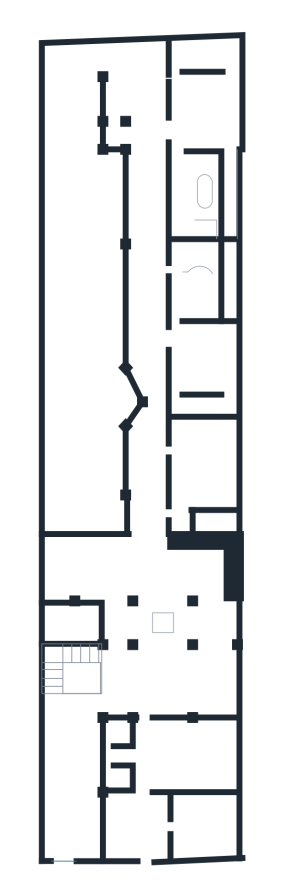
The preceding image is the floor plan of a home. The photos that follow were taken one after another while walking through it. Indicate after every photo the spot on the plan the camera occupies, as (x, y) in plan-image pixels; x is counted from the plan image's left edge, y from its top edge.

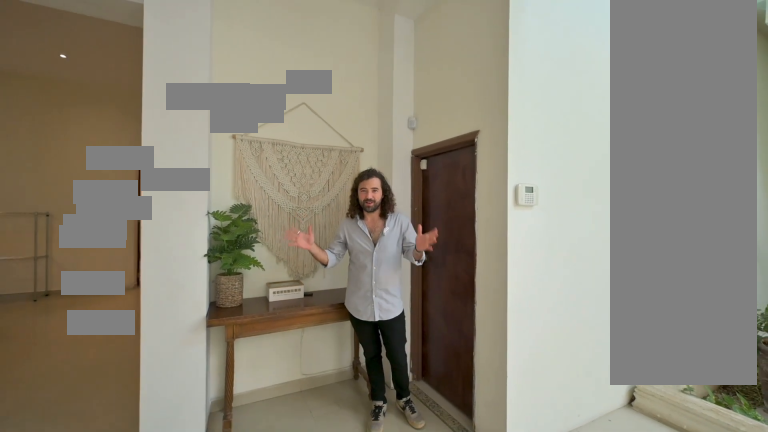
(119, 704)
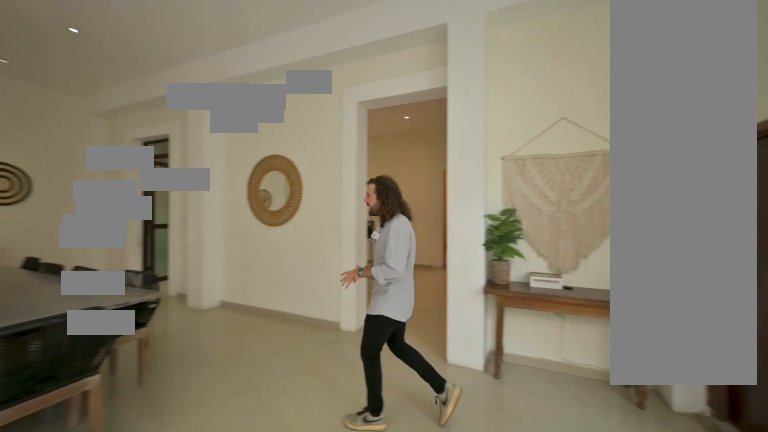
(137, 704)
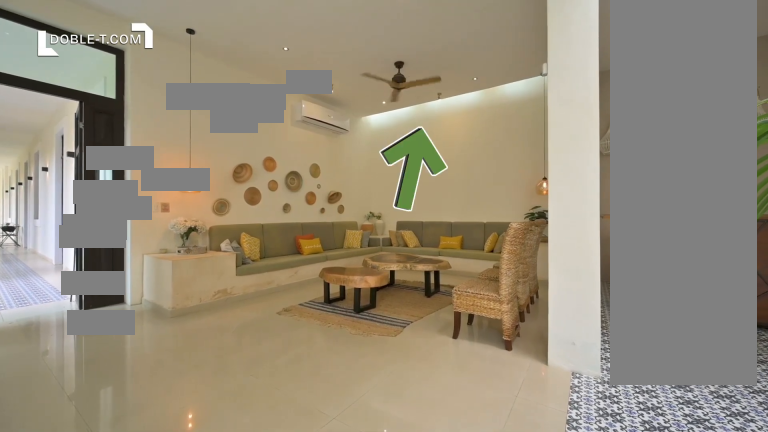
(204, 558)
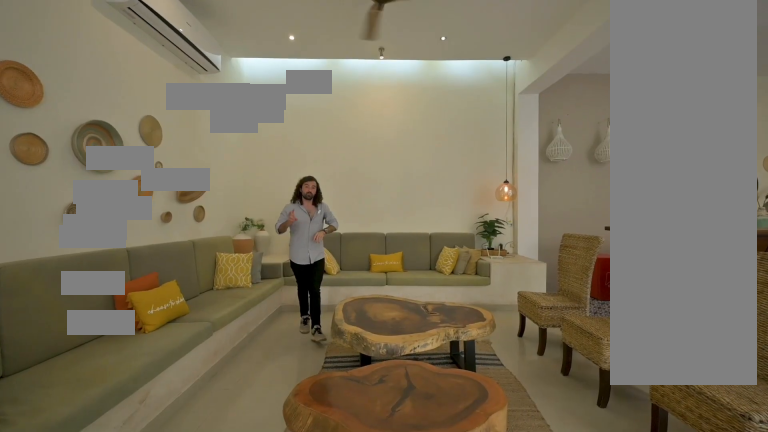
(204, 558)
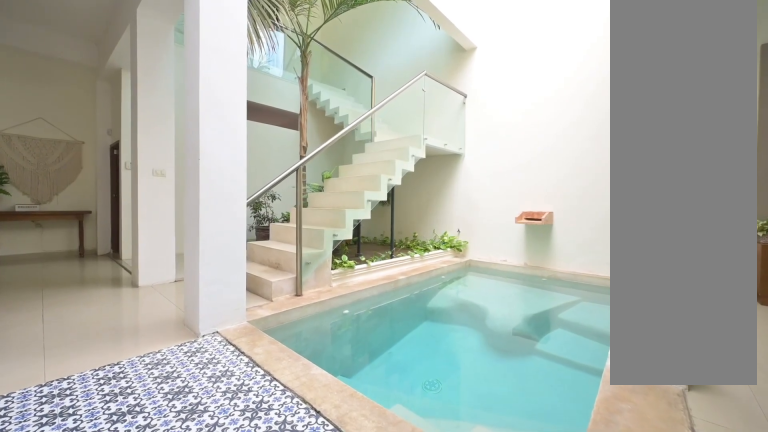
(204, 558)
